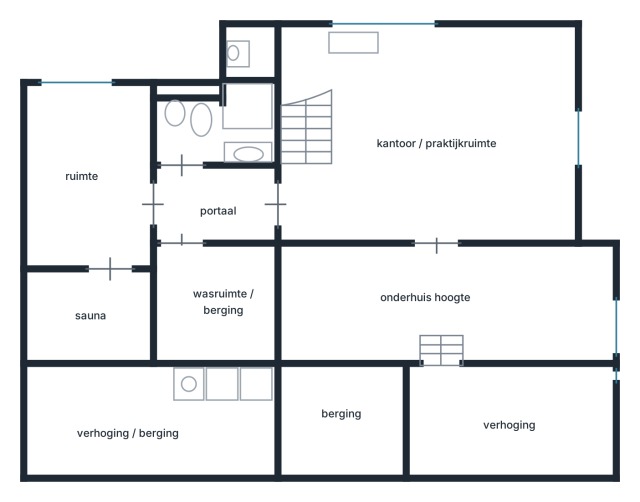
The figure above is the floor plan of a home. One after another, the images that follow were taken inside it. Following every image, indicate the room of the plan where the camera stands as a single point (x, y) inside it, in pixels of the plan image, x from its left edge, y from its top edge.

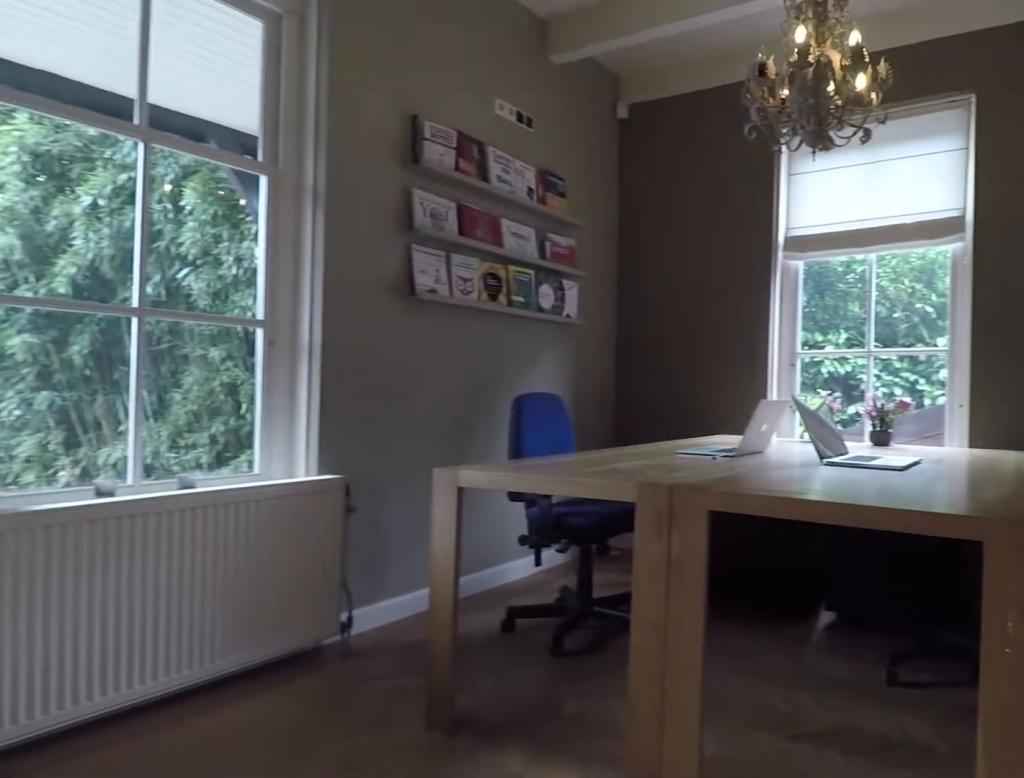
(410, 157)
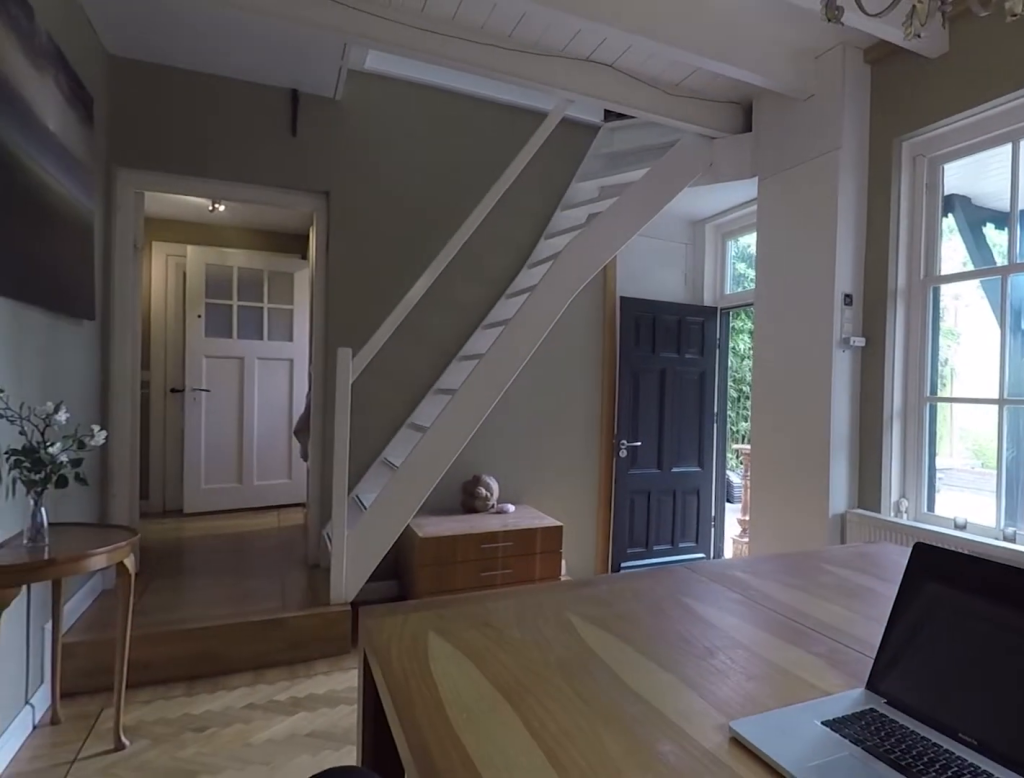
(410, 157)
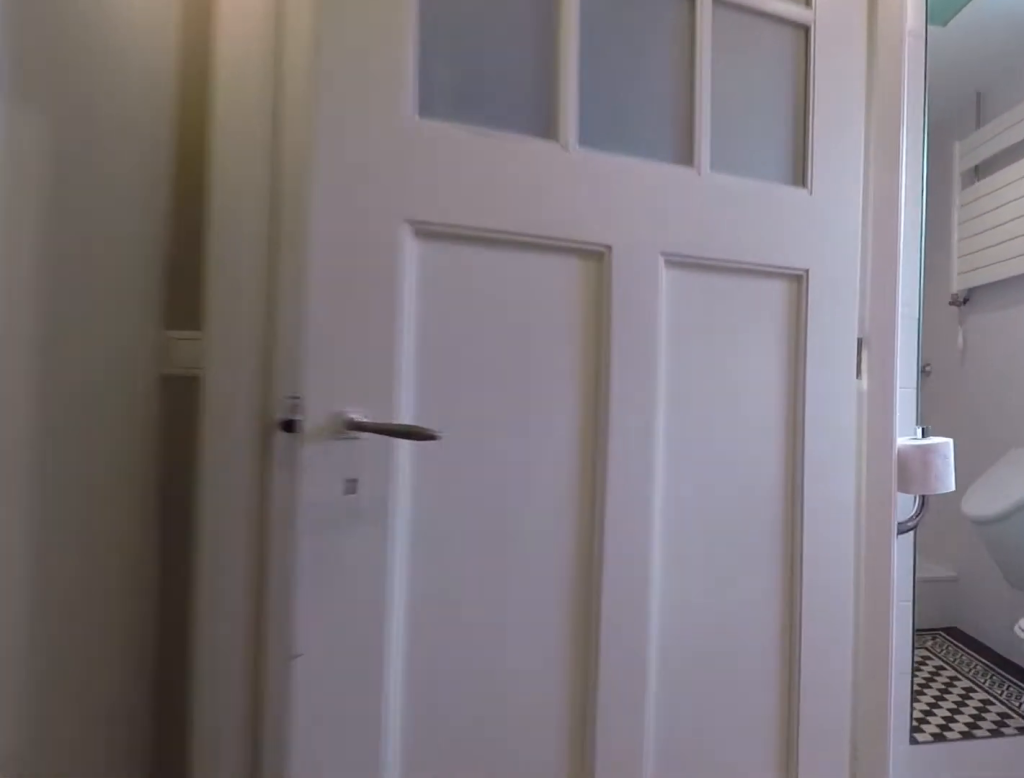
(215, 205)
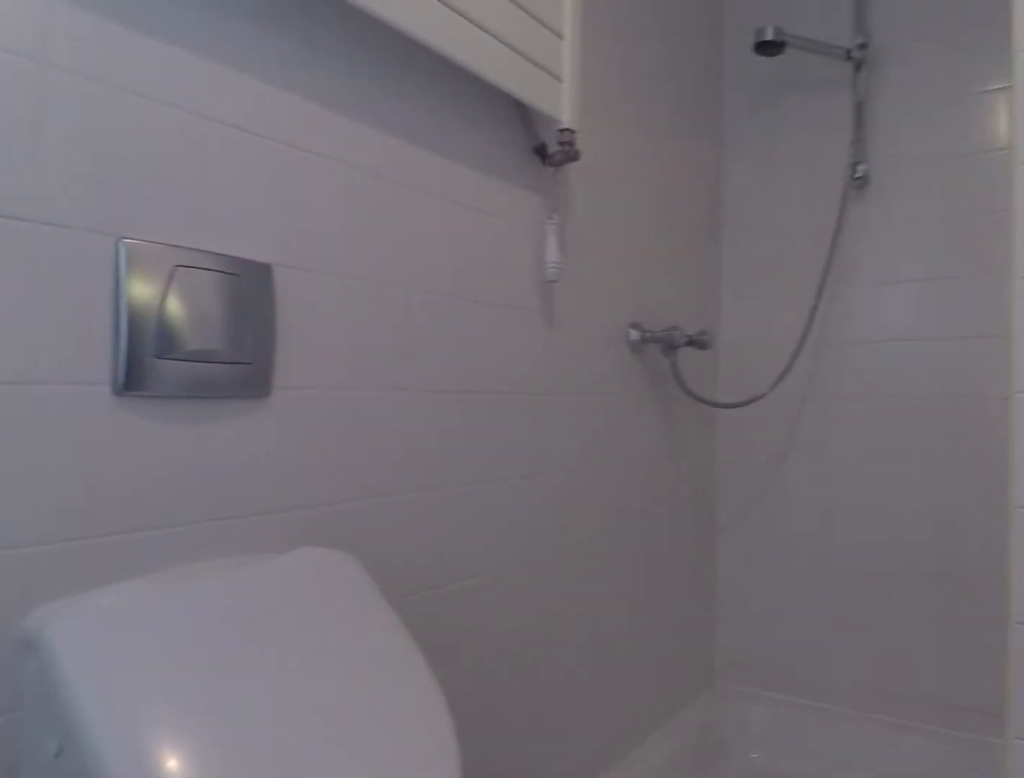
(219, 128)
